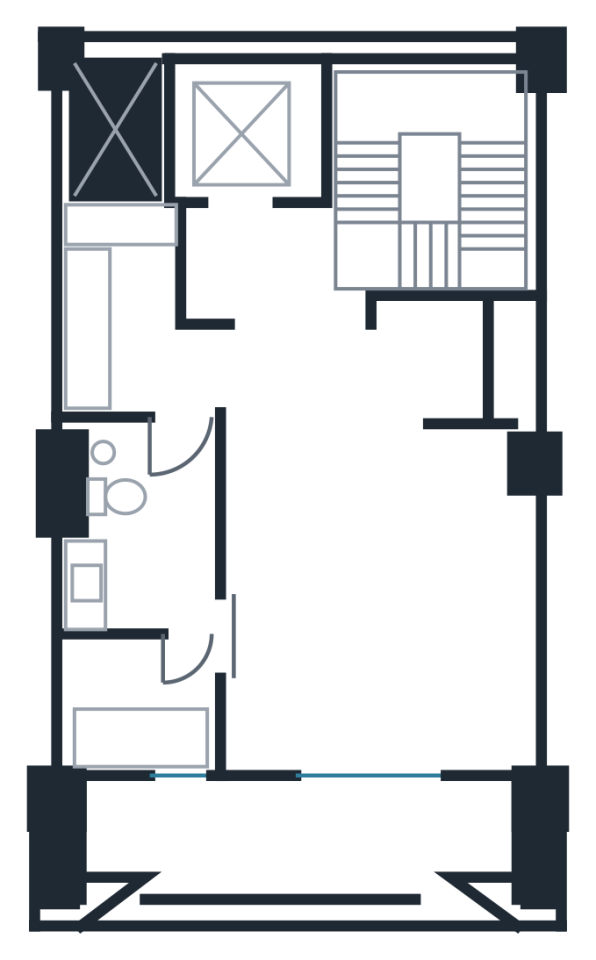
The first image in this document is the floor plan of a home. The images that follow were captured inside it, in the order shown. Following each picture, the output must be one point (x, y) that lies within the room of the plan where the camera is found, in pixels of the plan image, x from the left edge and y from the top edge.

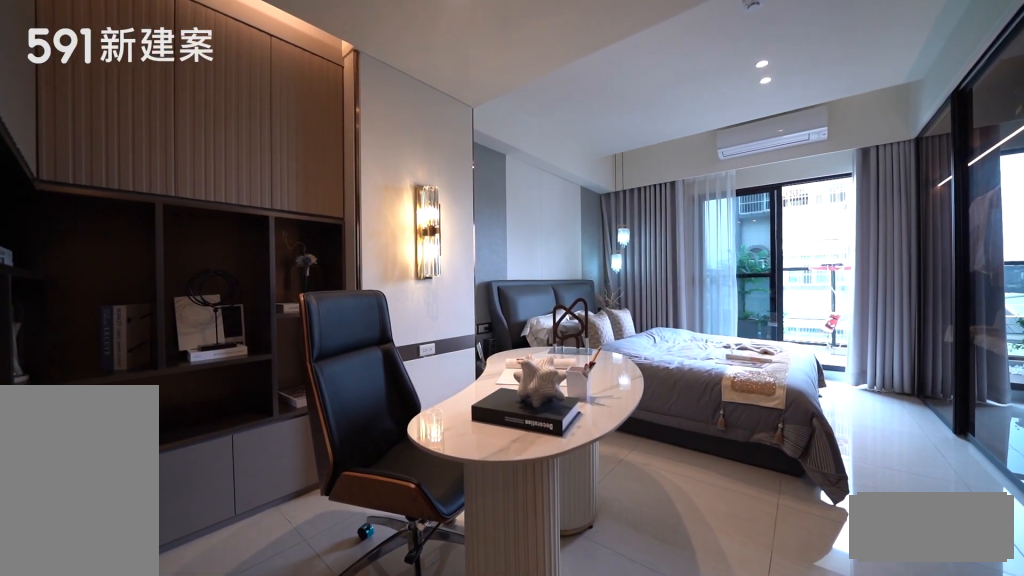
(385, 544)
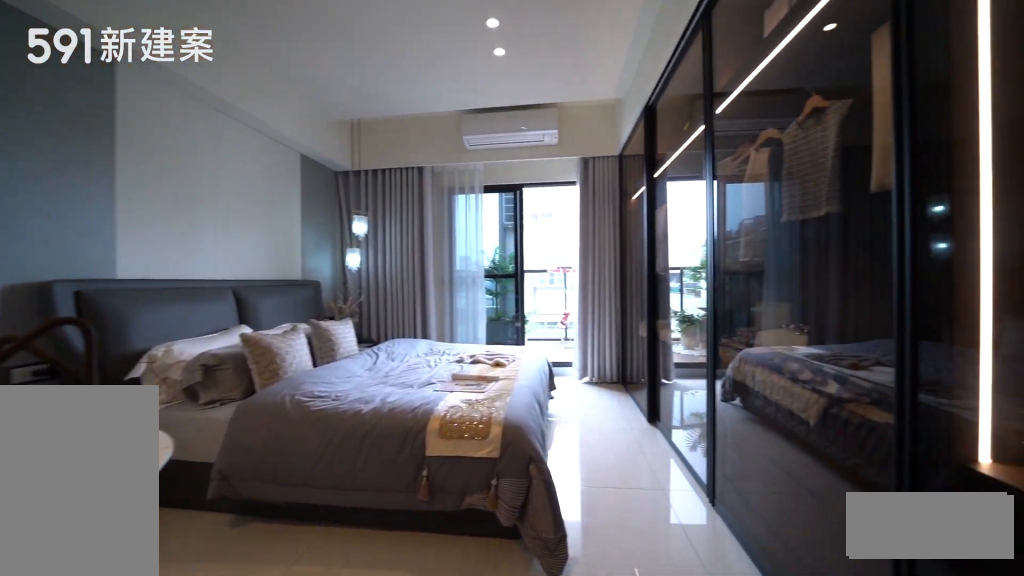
(385, 544)
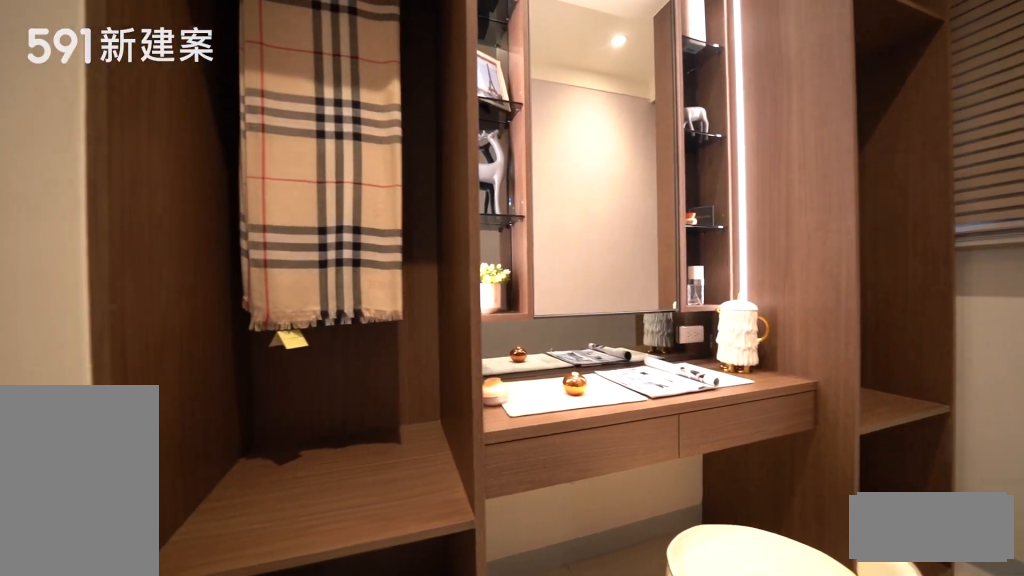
(126, 310)
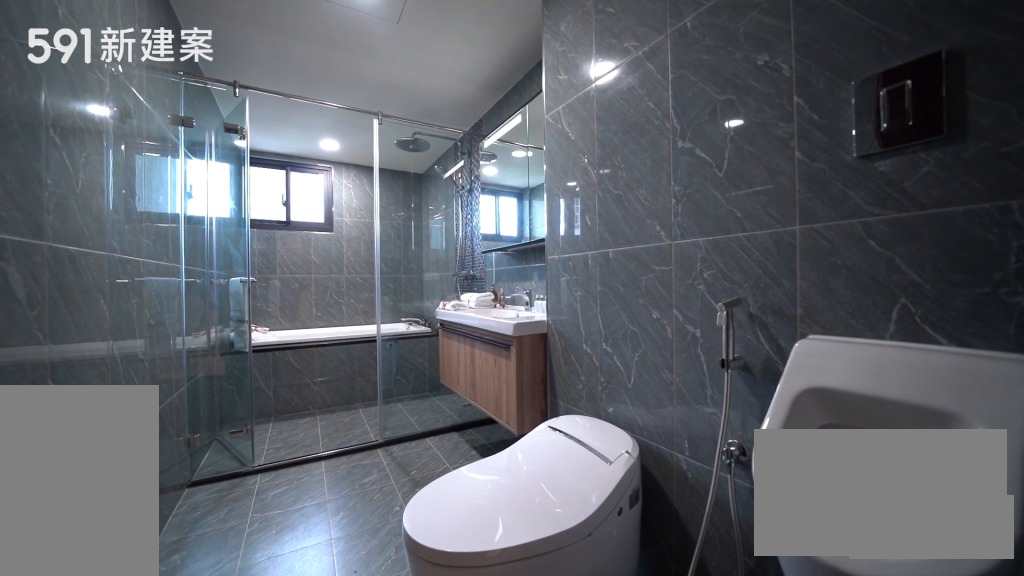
(133, 601)
